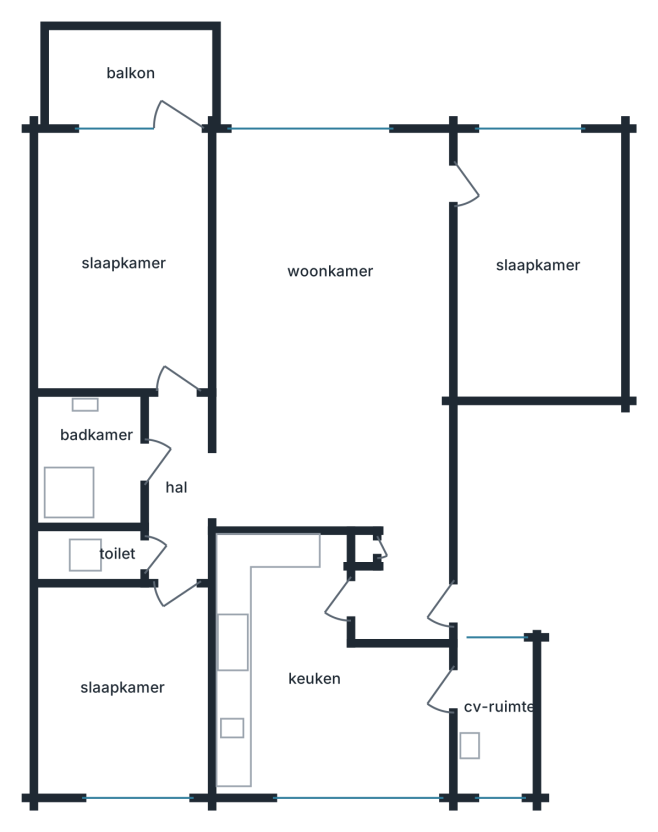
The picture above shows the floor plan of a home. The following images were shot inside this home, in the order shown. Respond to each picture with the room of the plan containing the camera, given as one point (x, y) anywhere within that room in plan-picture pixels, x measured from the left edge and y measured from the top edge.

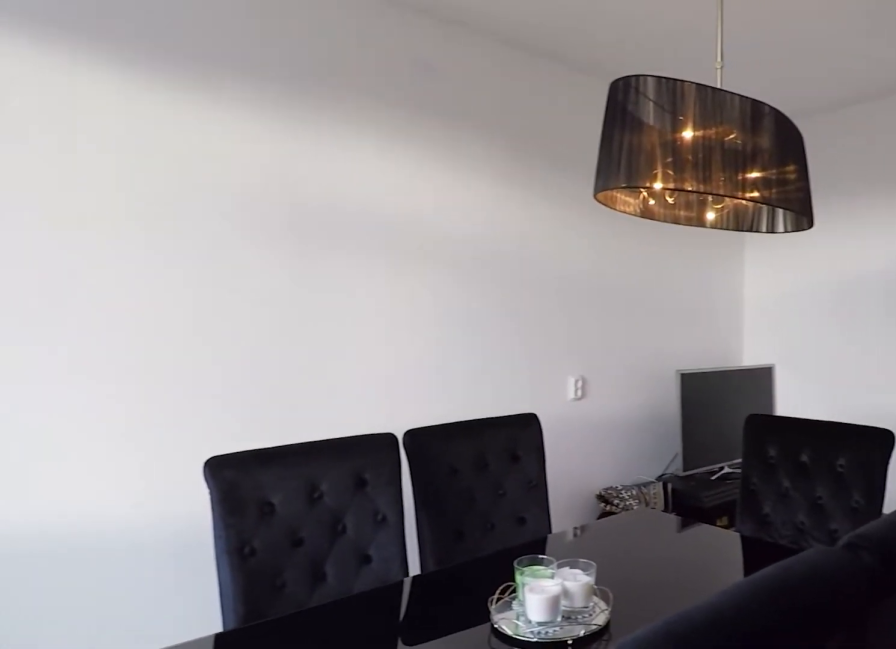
(539, 265)
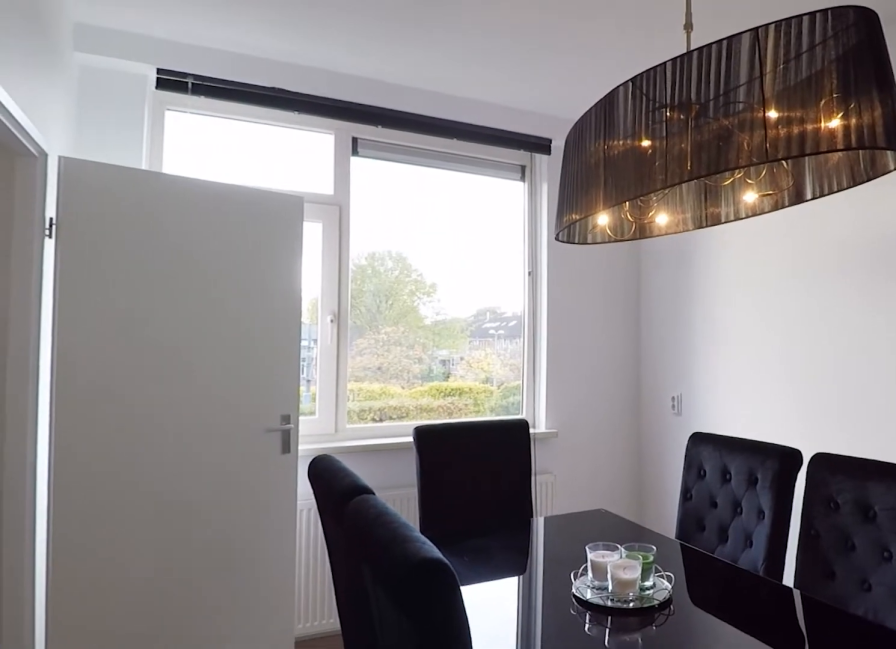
(539, 265)
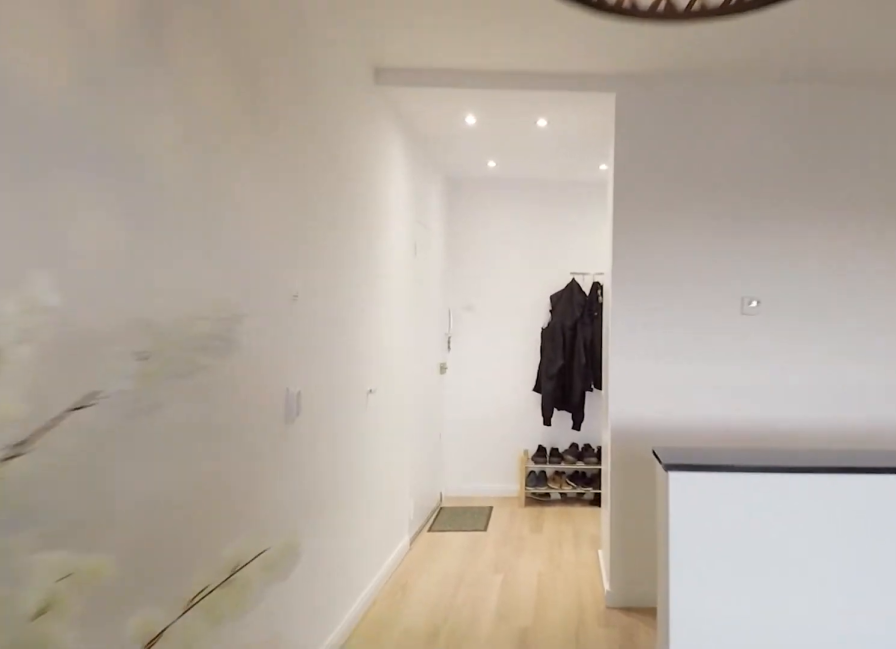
(339, 354)
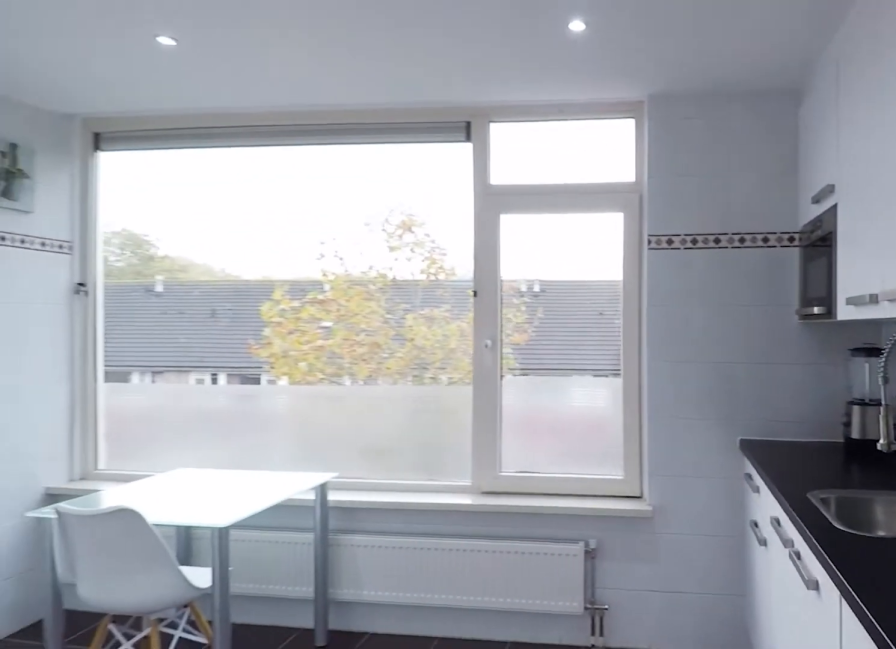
(314, 678)
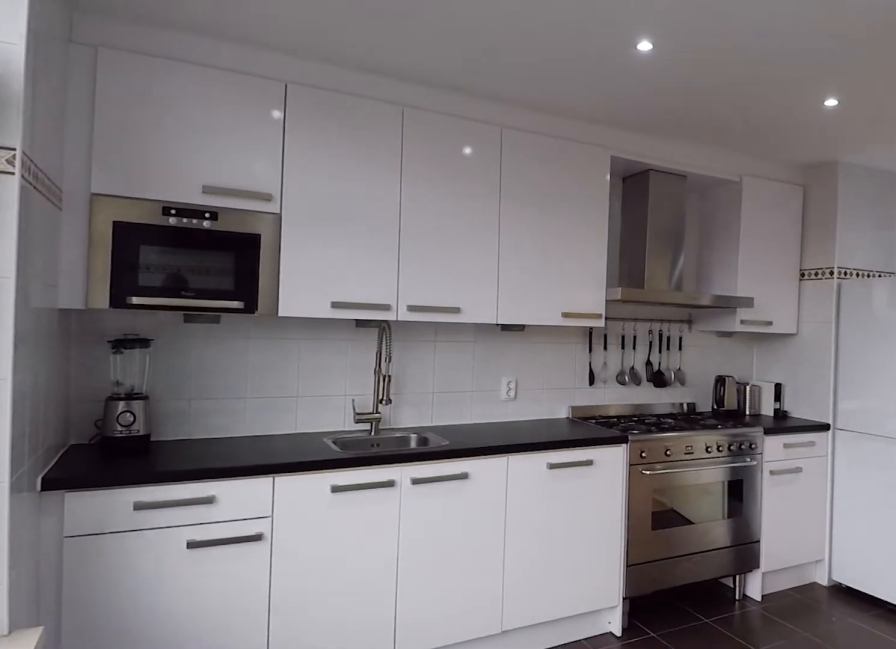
(314, 678)
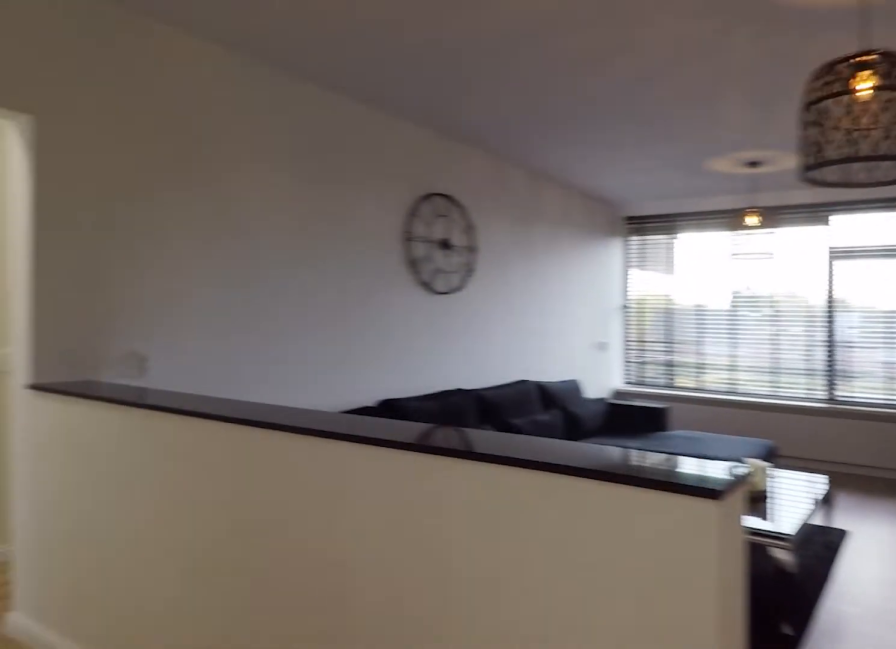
(339, 355)
